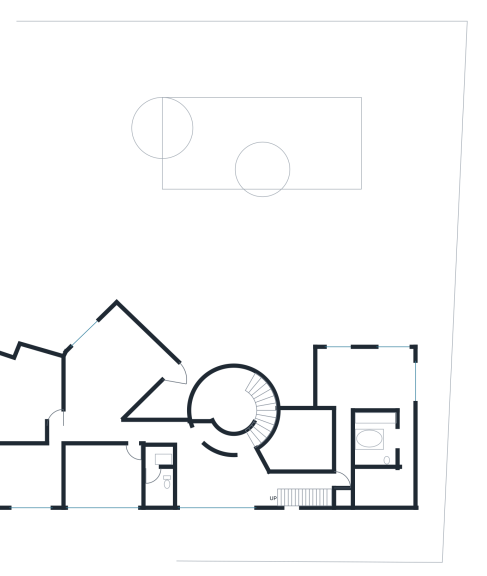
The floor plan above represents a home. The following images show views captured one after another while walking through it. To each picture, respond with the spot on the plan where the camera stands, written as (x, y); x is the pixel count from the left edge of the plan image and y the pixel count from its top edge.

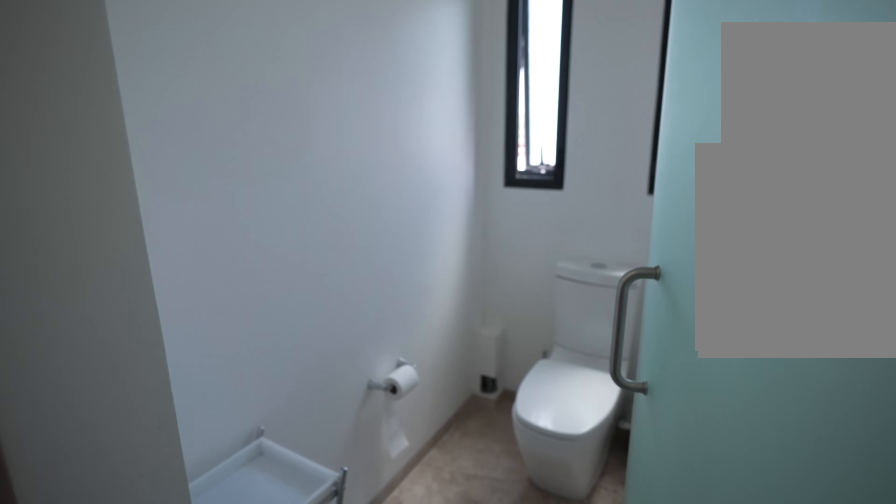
(387, 445)
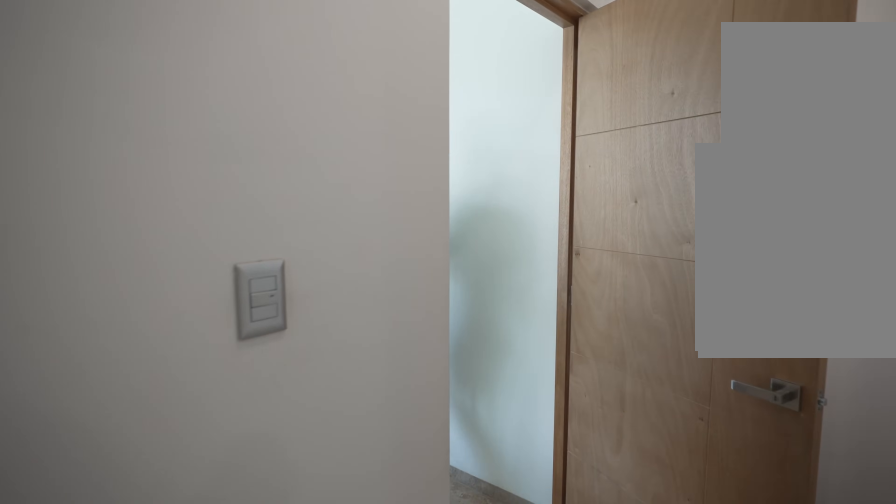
(399, 365)
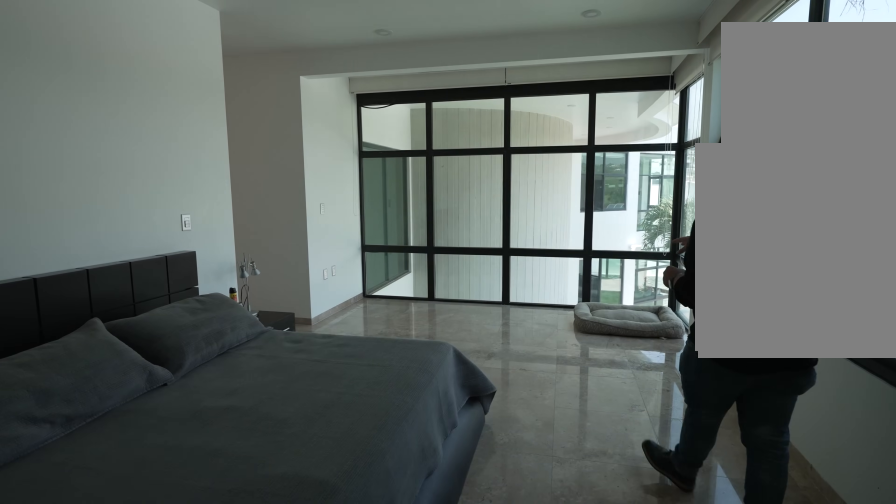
(386, 359)
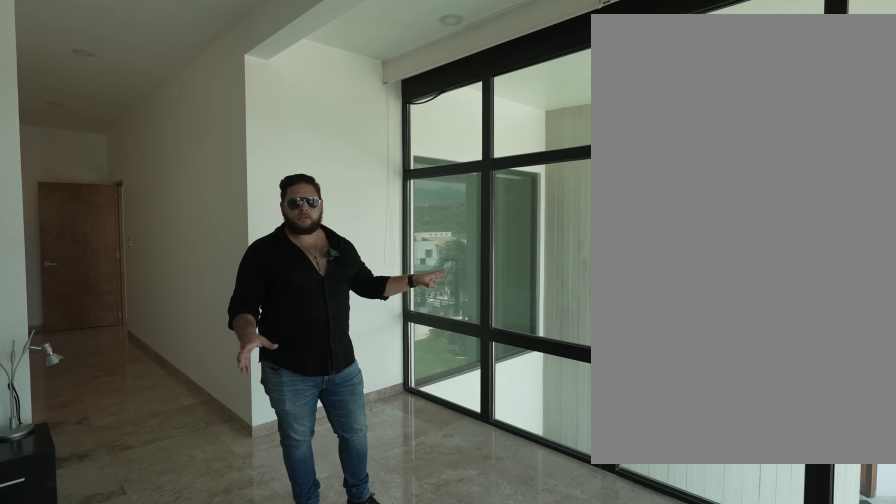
(357, 360)
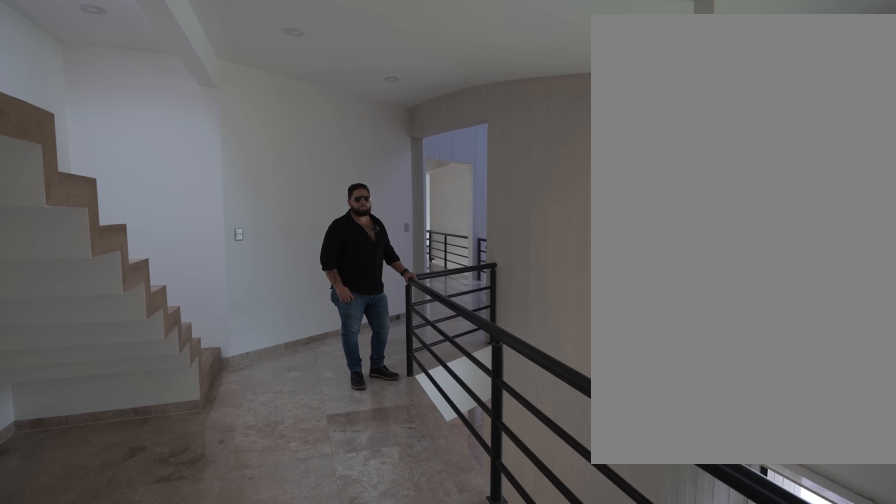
(315, 478)
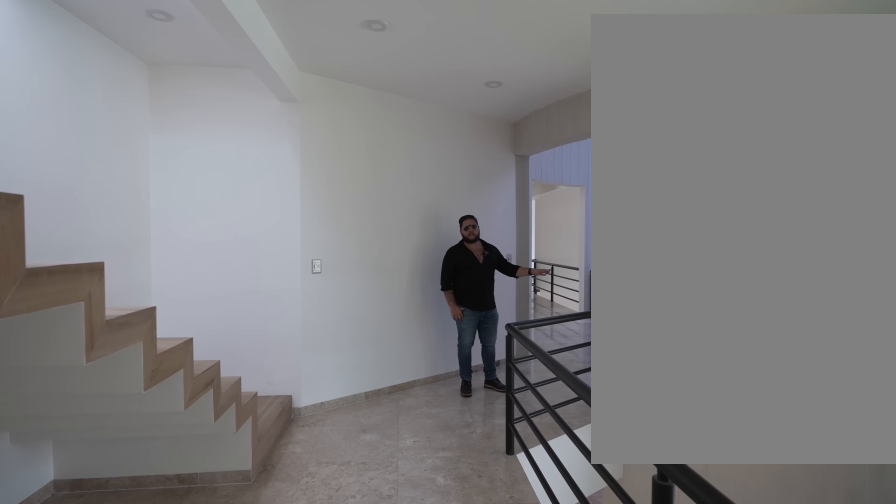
(315, 478)
